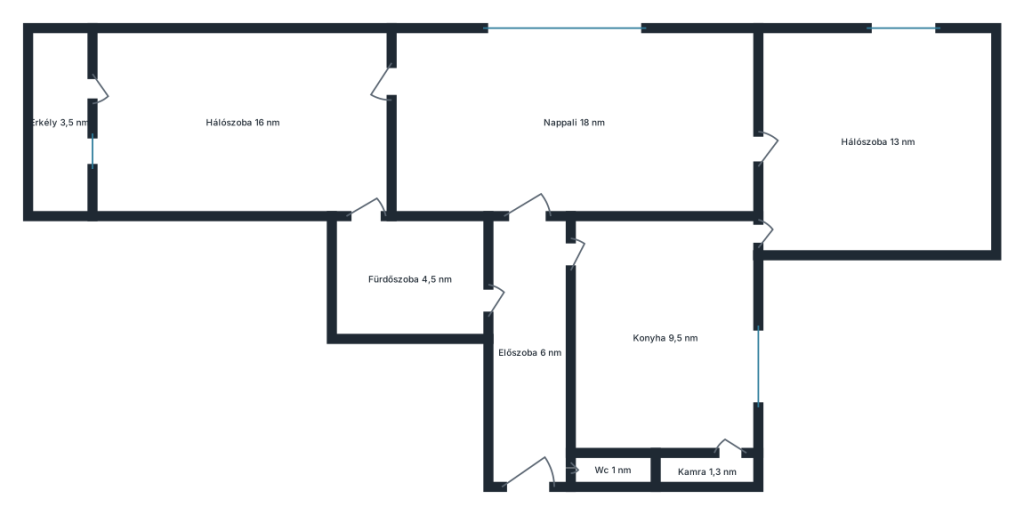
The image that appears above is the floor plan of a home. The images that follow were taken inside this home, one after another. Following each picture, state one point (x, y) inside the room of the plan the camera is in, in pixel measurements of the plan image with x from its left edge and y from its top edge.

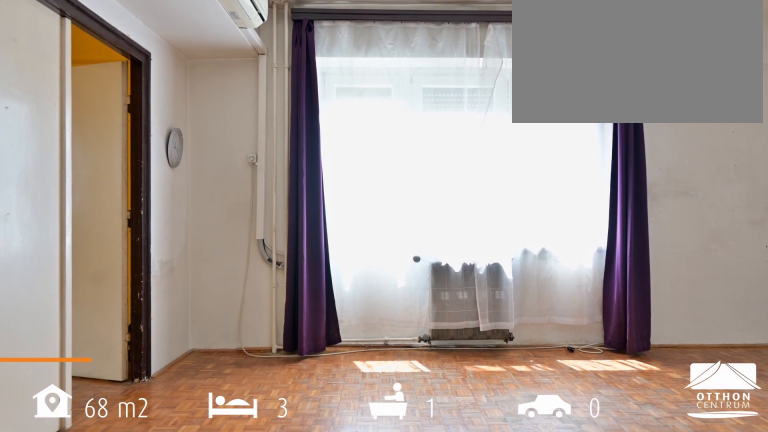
(578, 135)
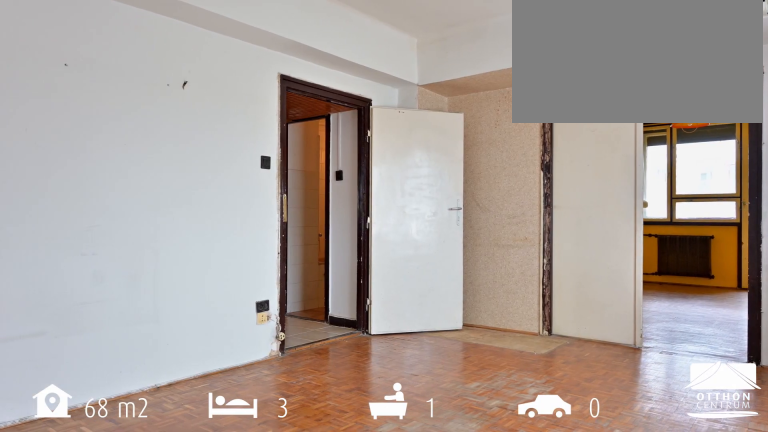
(578, 135)
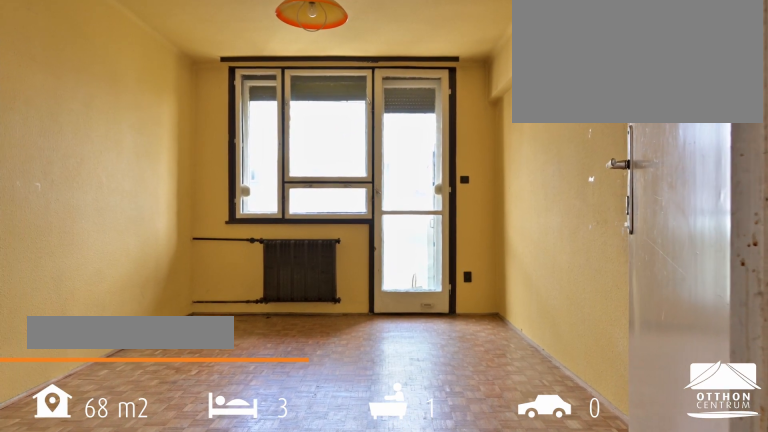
(250, 130)
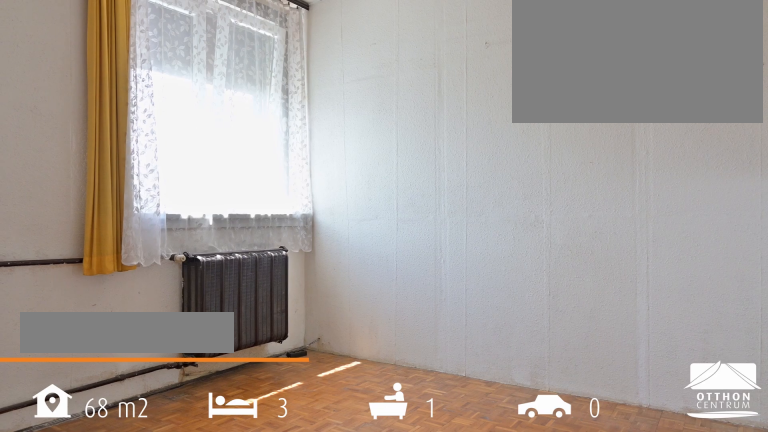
(883, 144)
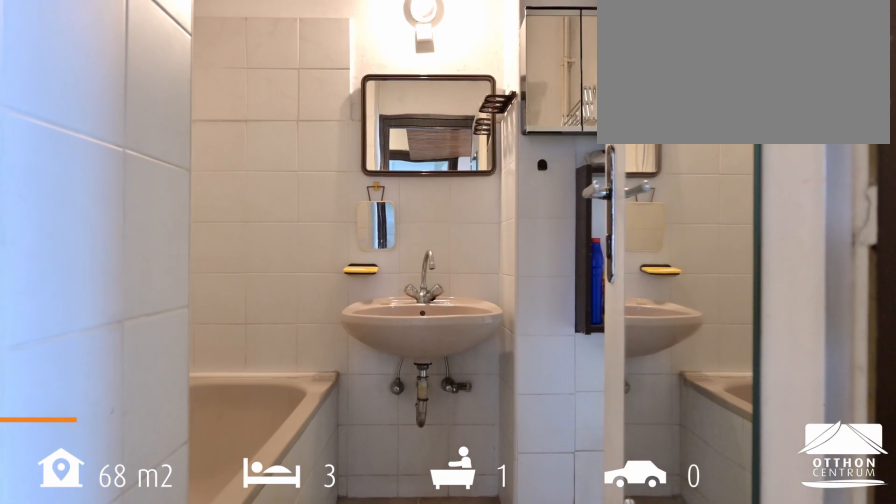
(411, 283)
